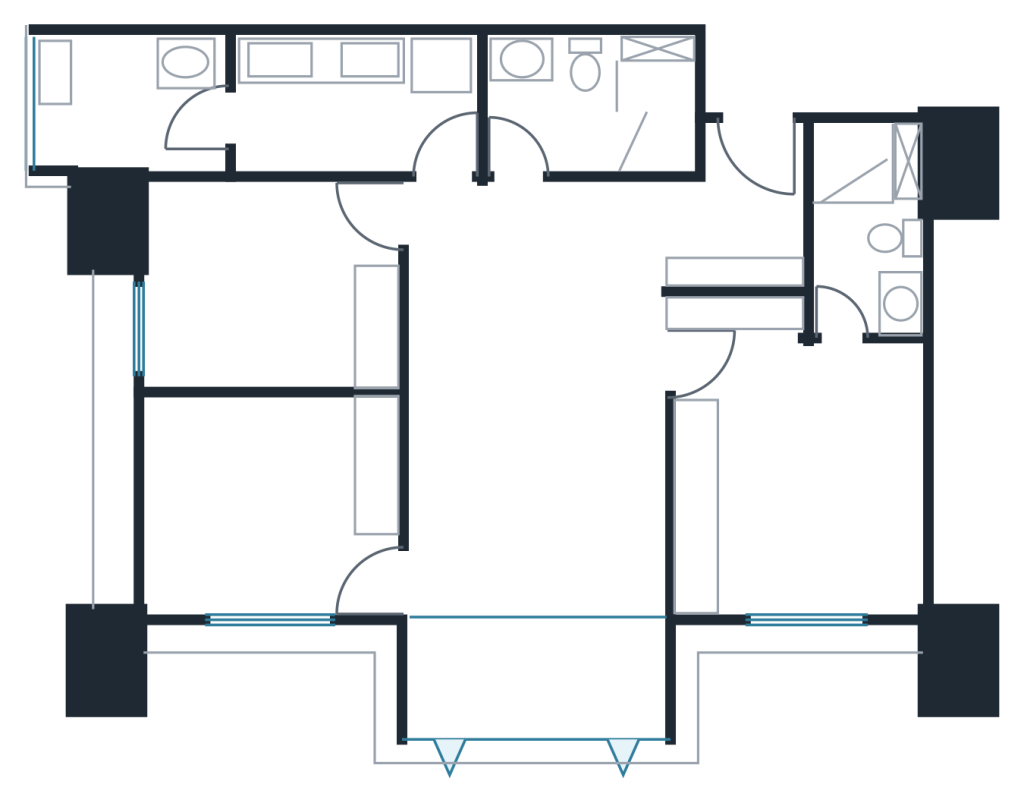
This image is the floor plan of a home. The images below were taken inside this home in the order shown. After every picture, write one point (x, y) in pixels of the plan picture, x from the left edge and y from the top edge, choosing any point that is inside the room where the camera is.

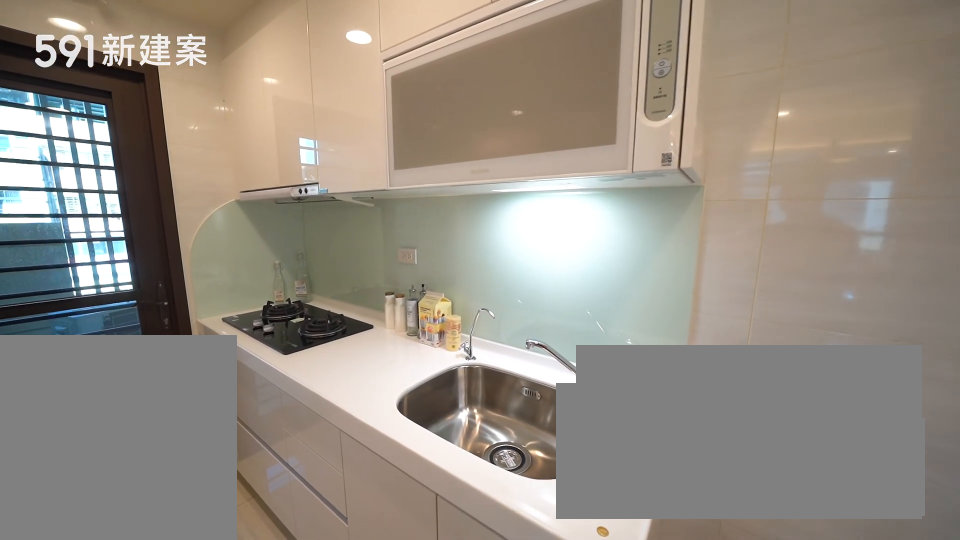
(351, 107)
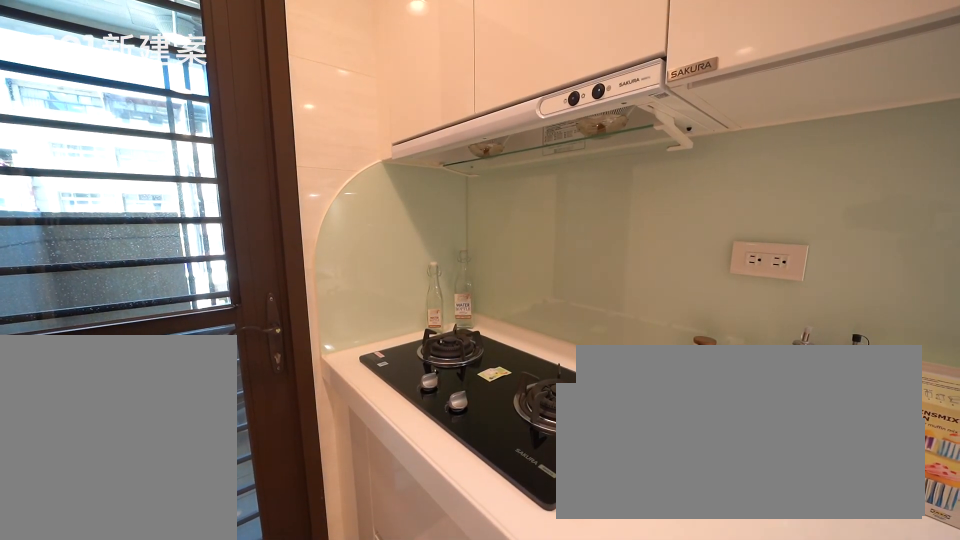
(351, 107)
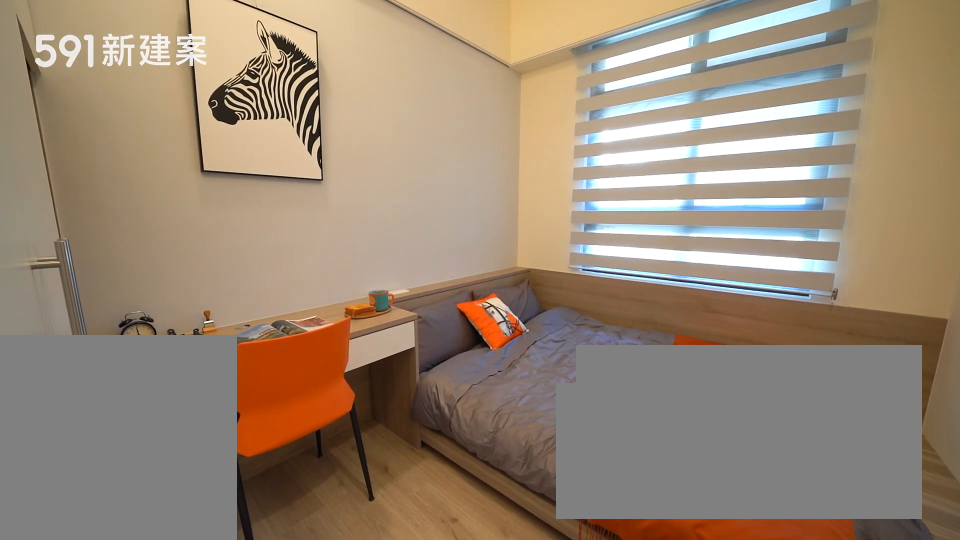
(267, 287)
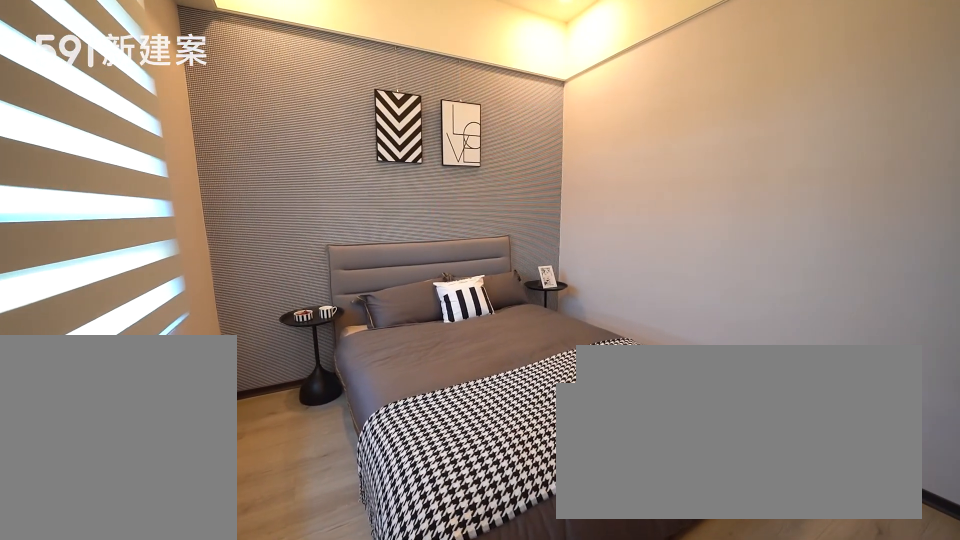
(272, 508)
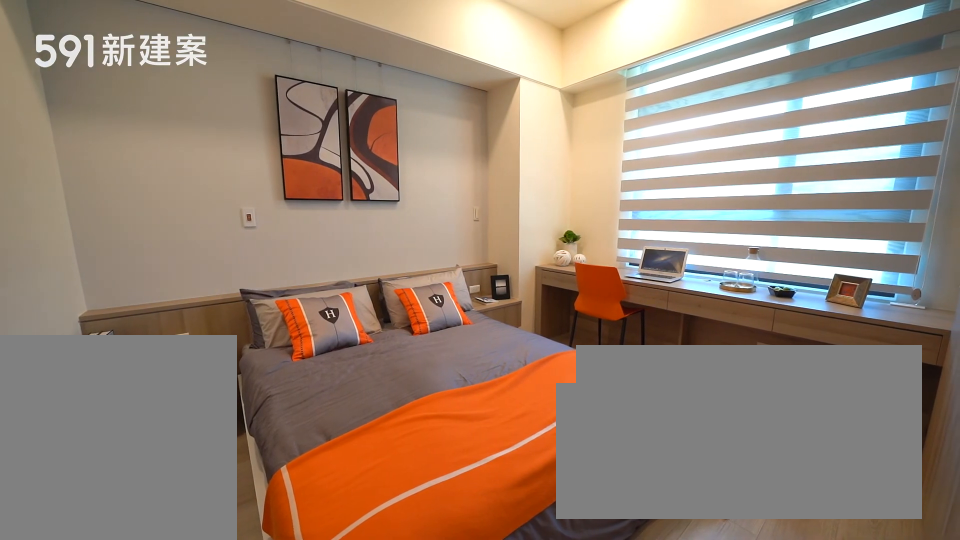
(798, 485)
